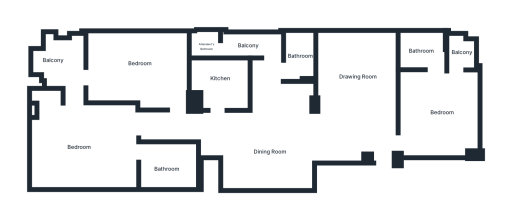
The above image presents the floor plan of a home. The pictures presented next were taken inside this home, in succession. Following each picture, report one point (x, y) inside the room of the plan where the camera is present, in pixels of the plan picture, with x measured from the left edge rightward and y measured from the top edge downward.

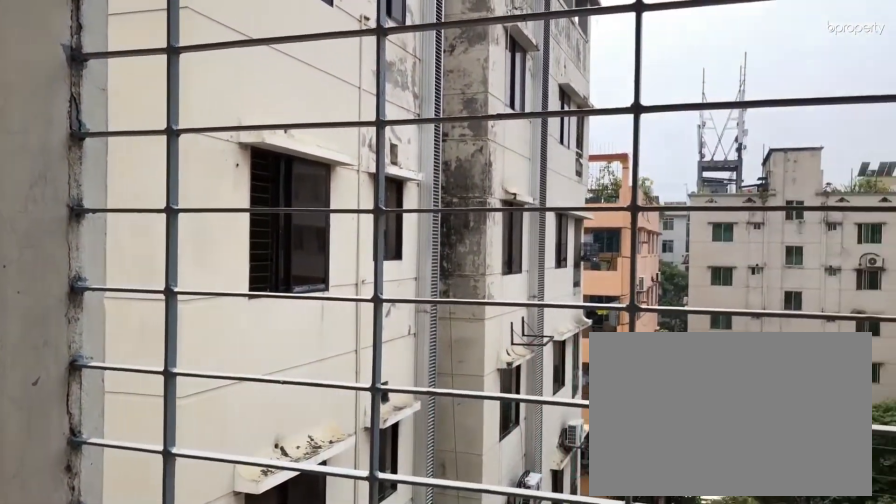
(460, 51)
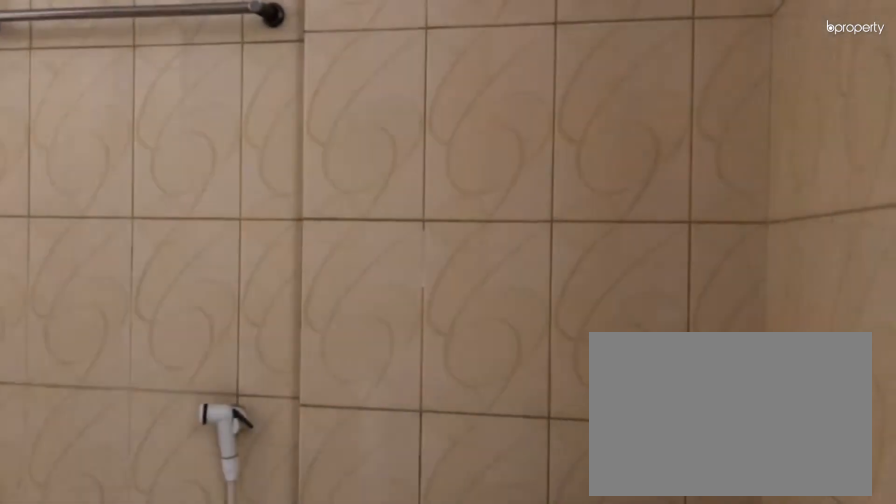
(165, 166)
